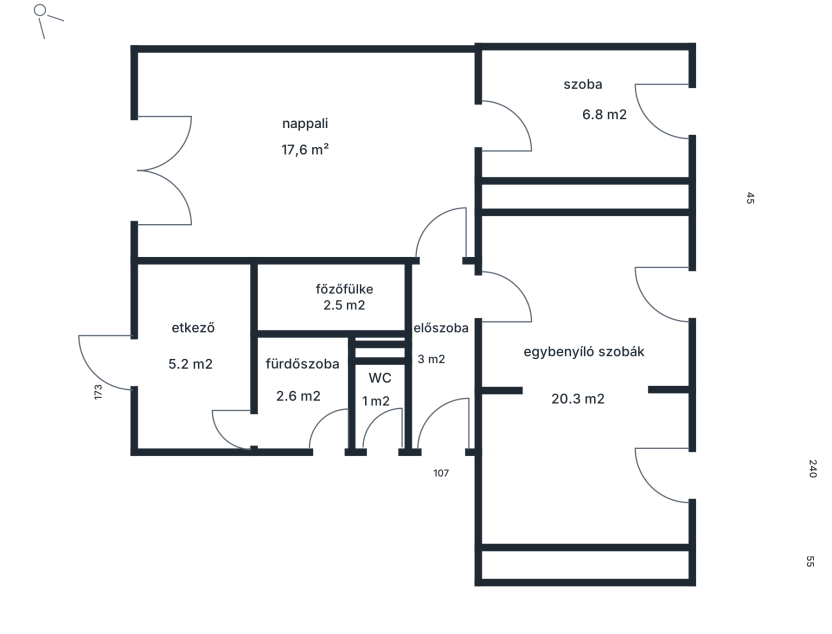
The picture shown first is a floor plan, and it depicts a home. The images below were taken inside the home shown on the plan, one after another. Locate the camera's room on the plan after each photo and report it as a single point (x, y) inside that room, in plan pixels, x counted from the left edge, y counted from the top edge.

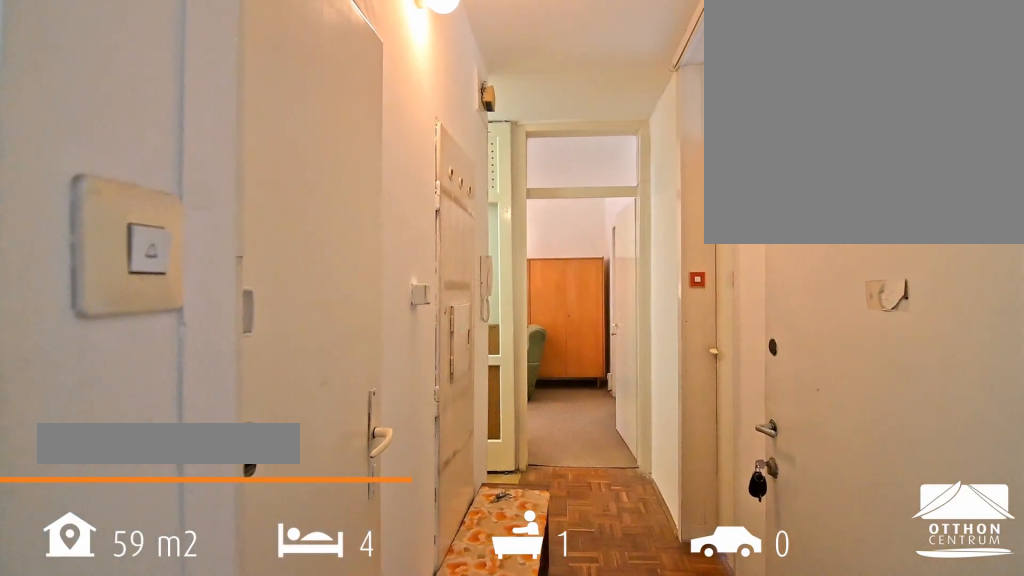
(443, 396)
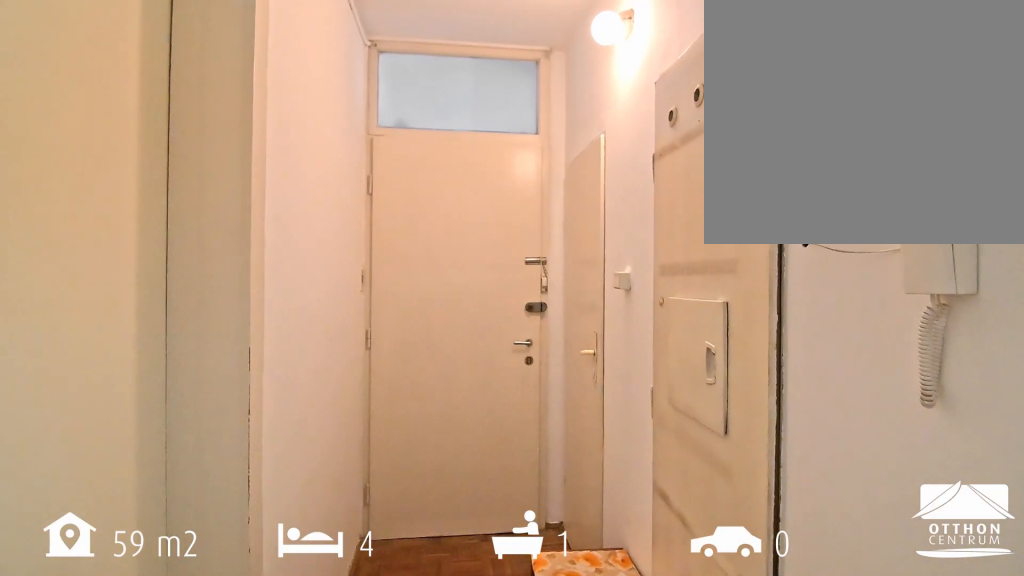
(443, 396)
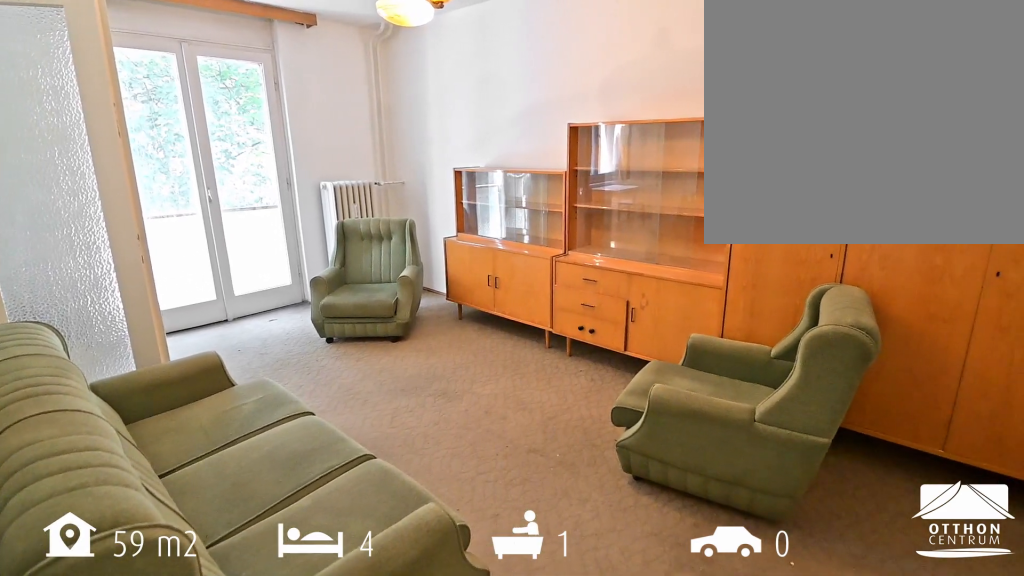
(267, 177)
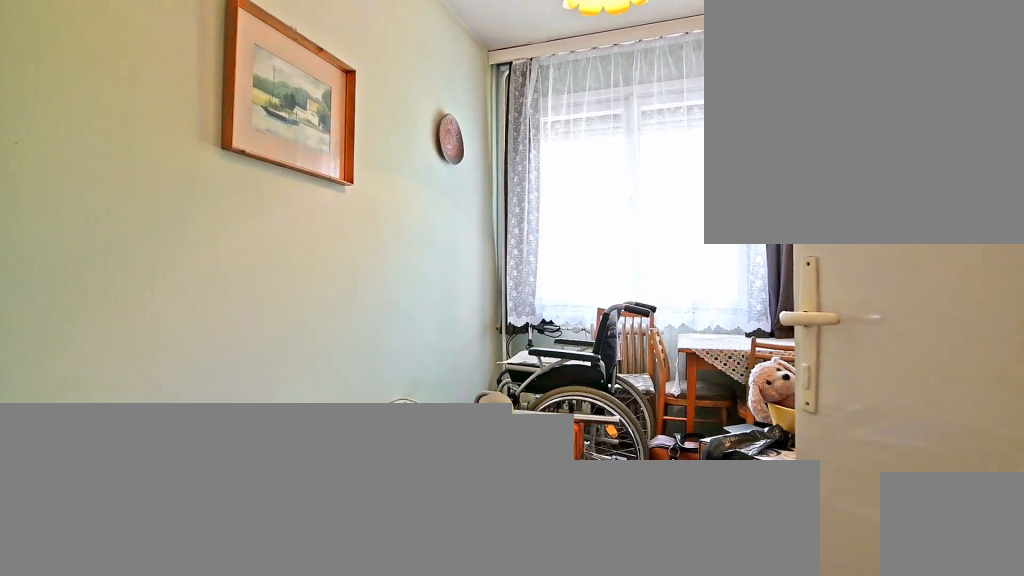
(589, 116)
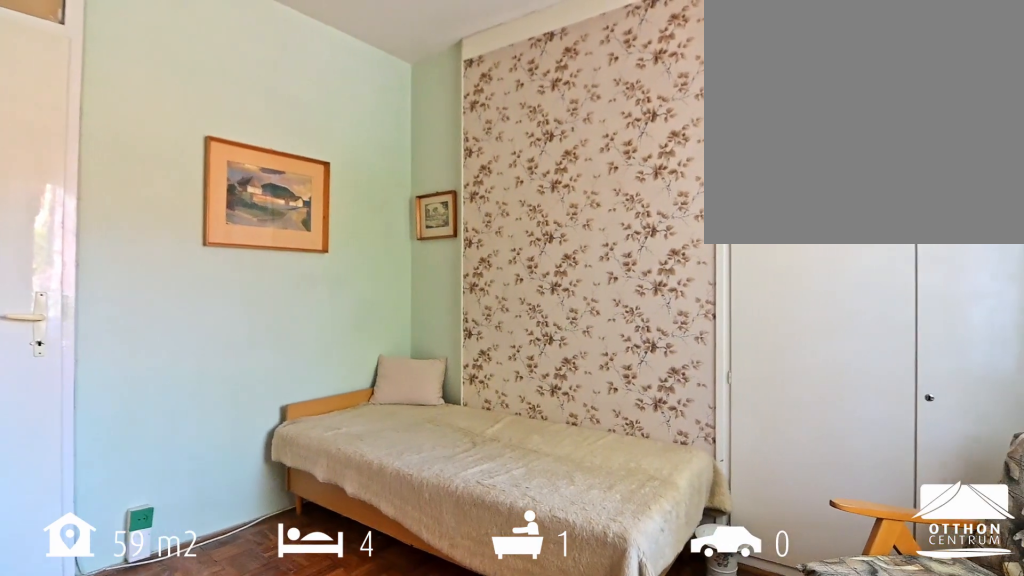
(577, 360)
